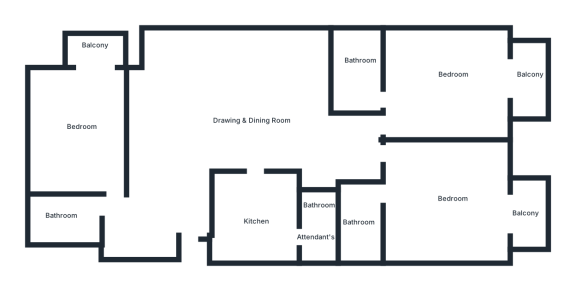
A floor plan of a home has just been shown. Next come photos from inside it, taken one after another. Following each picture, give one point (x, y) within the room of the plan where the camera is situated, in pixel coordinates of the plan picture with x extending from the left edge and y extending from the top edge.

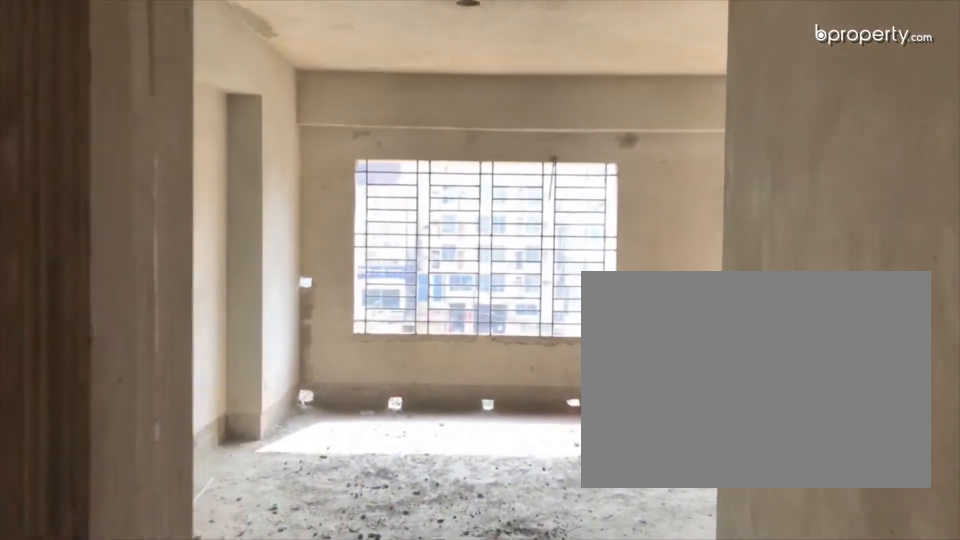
(192, 220)
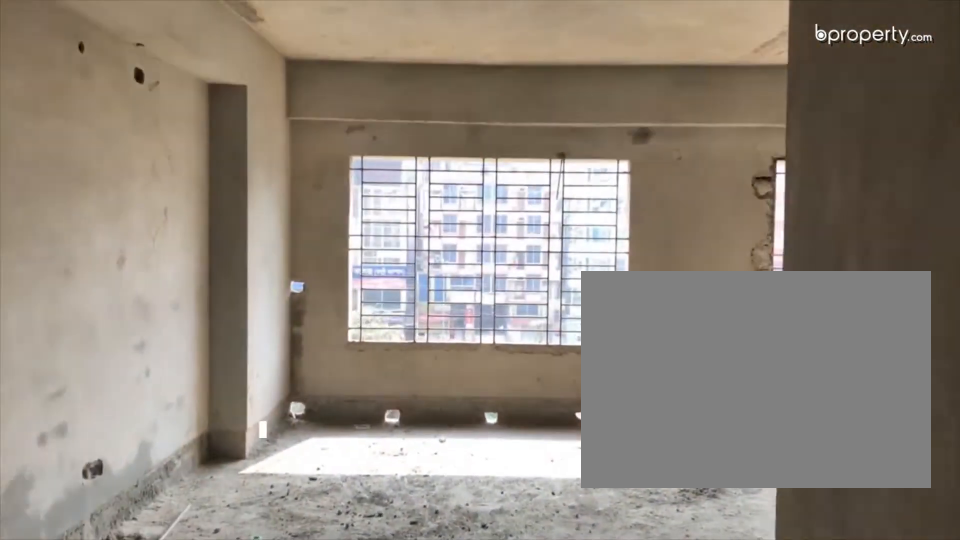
(192, 220)
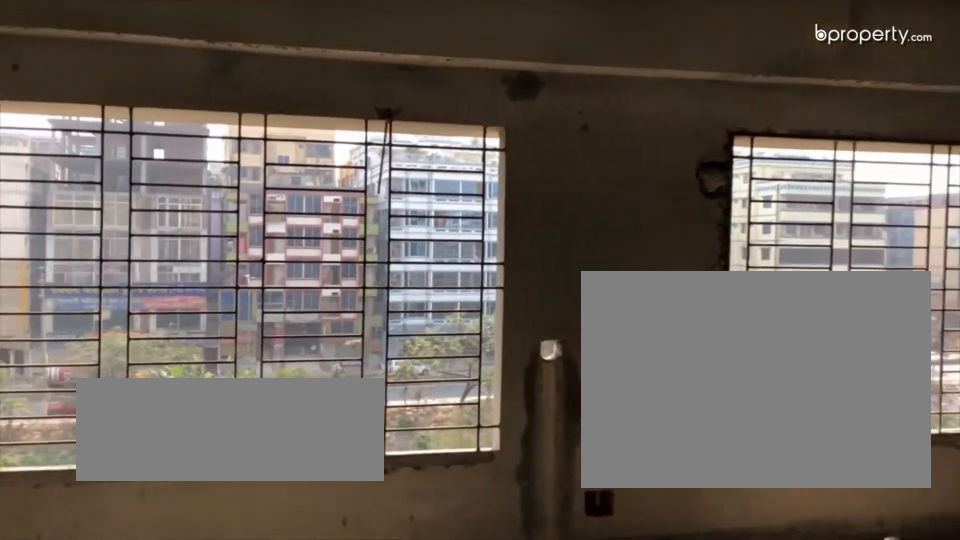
(188, 146)
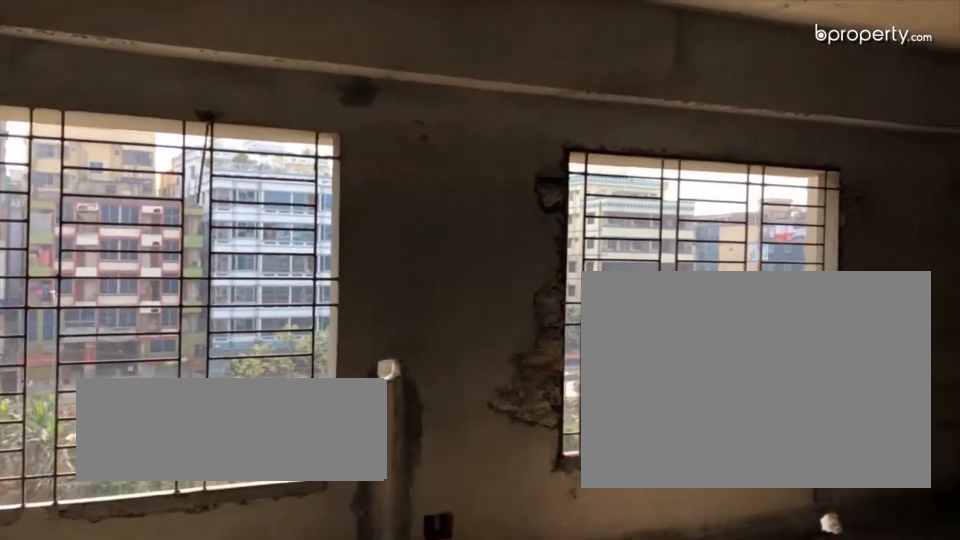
(188, 146)
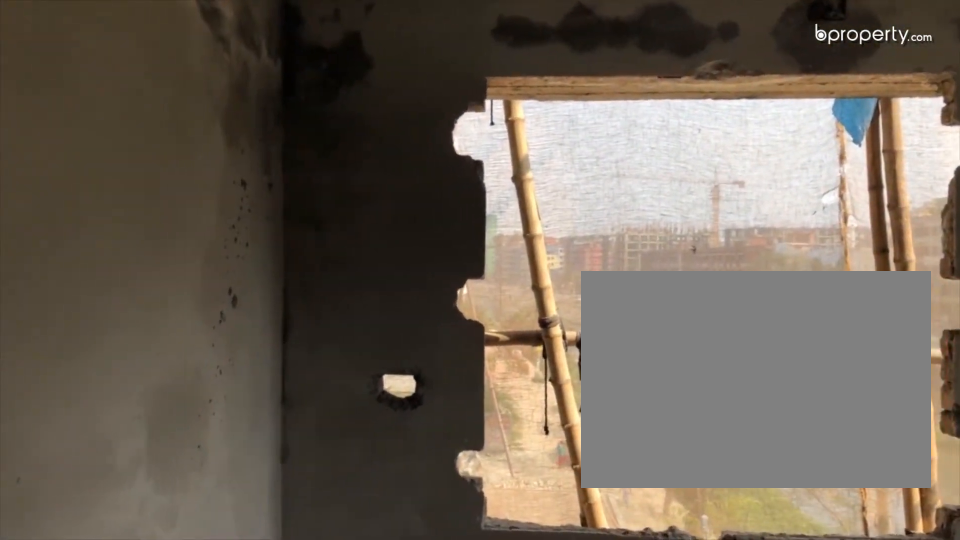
(88, 139)
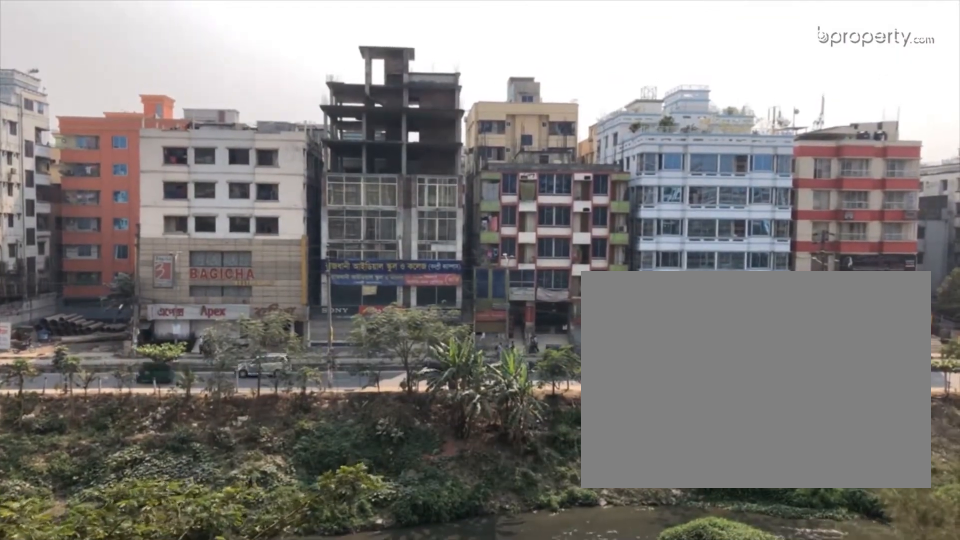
(93, 47)
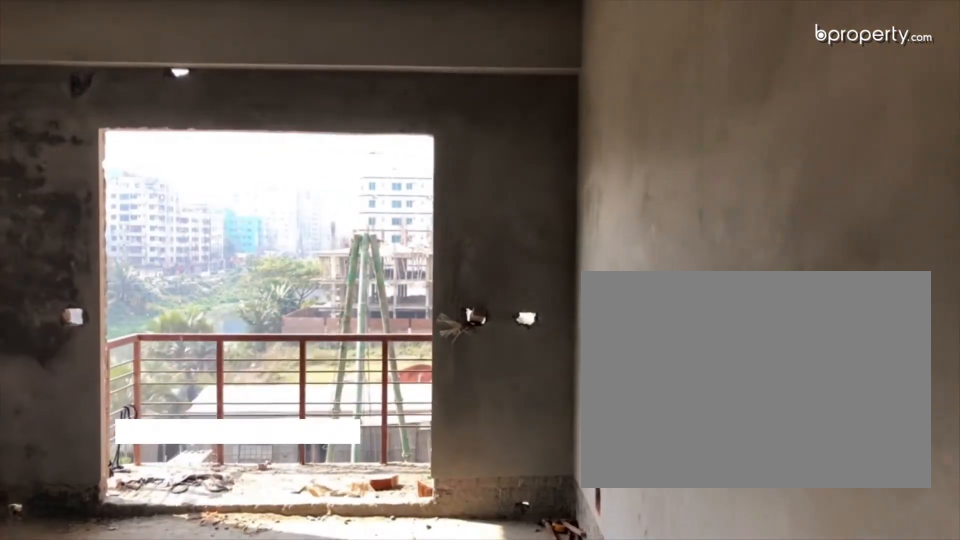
(421, 115)
